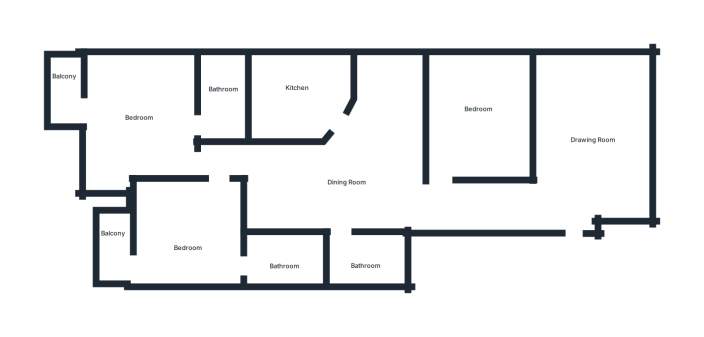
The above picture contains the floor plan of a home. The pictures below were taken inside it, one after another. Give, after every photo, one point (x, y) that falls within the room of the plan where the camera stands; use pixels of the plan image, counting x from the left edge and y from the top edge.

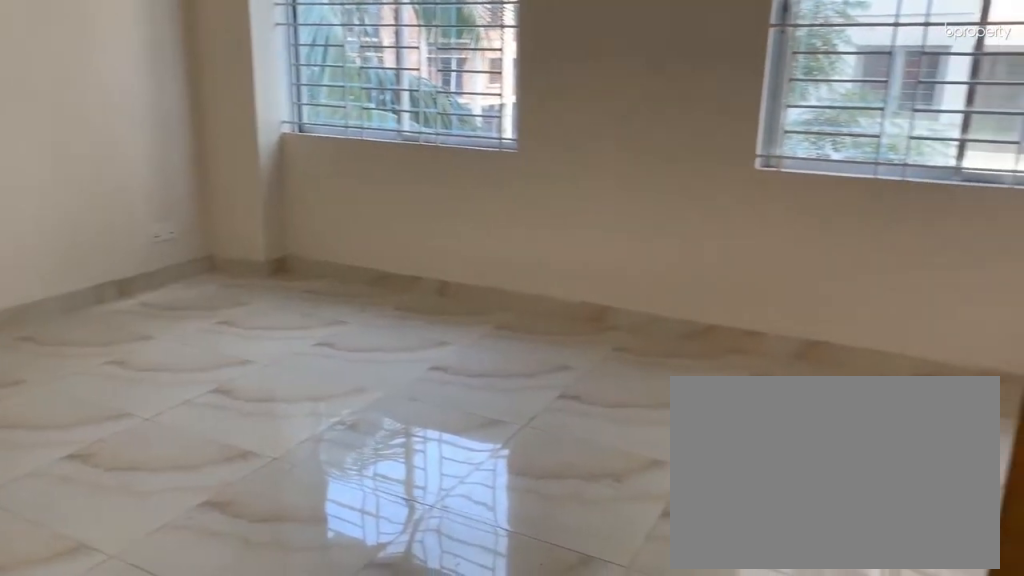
(593, 140)
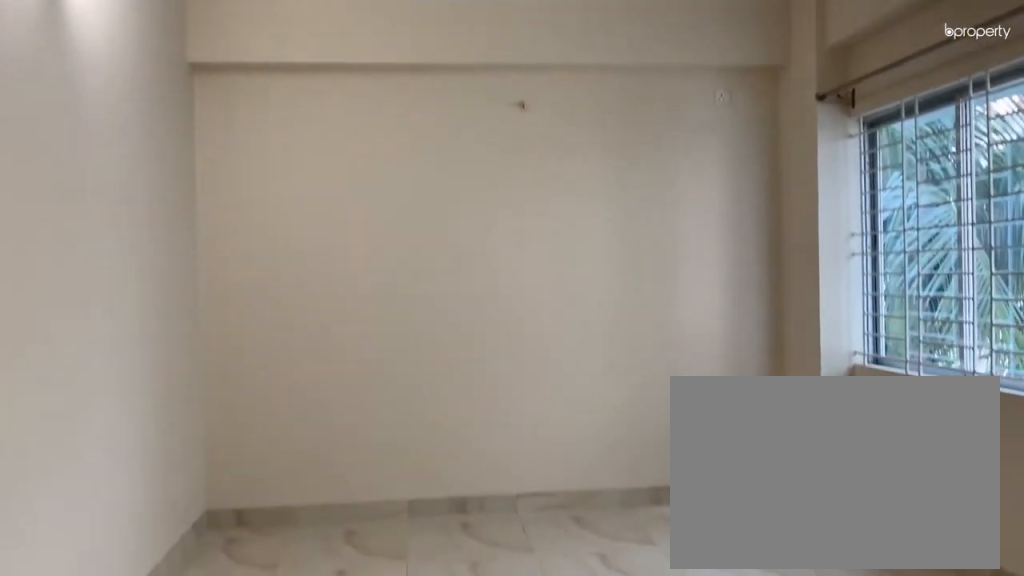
(593, 140)
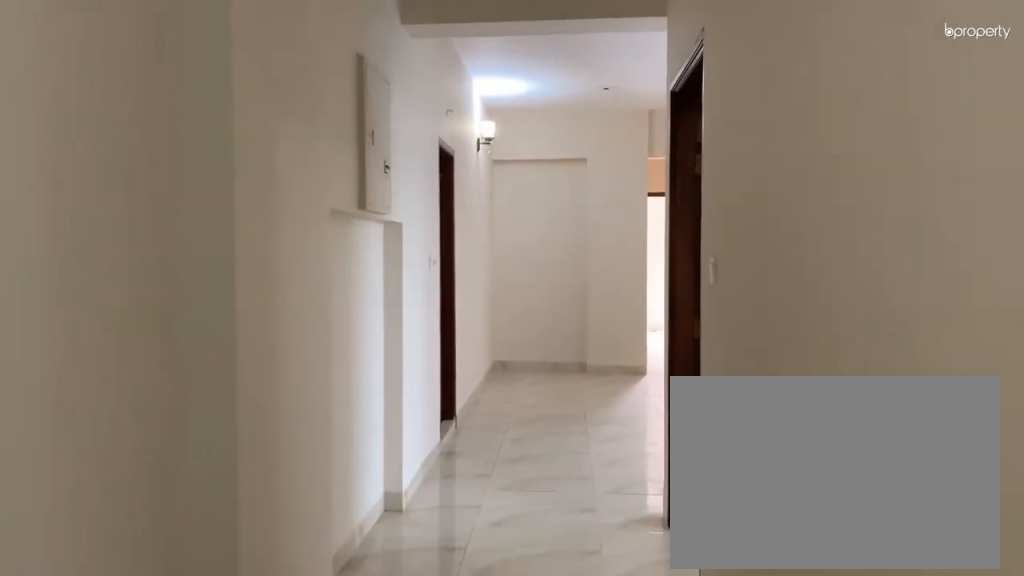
(515, 205)
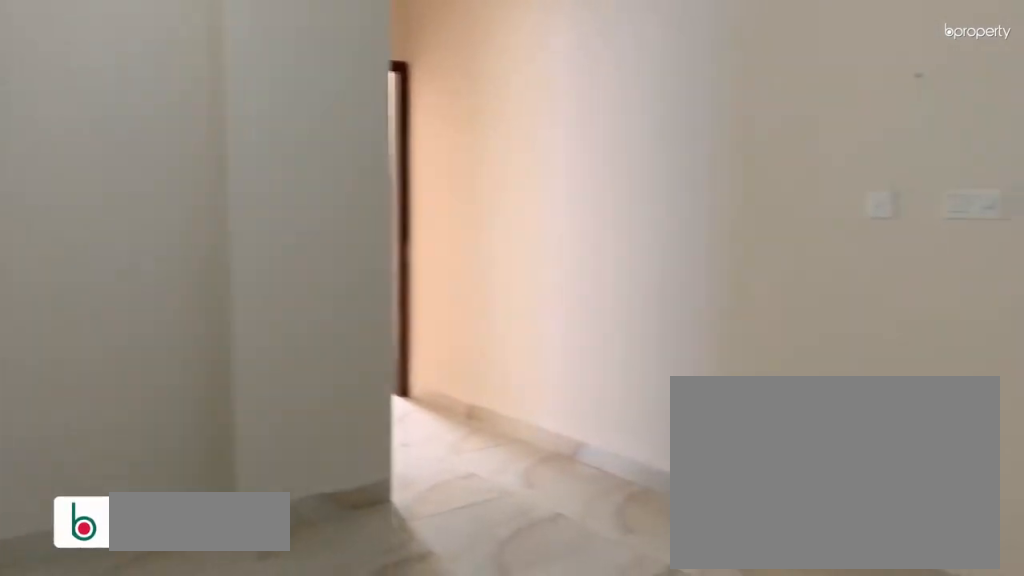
(340, 186)
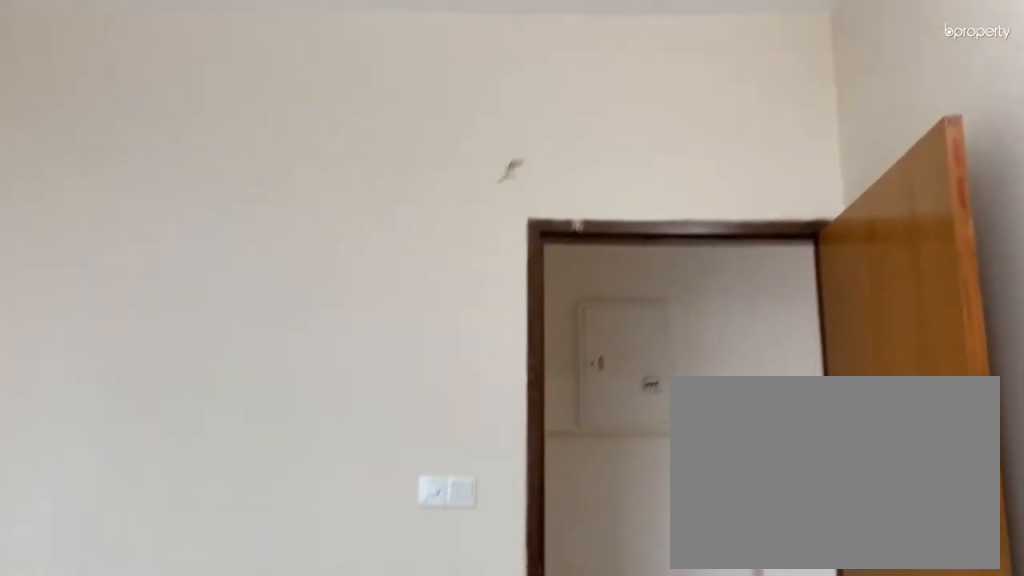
(475, 124)
